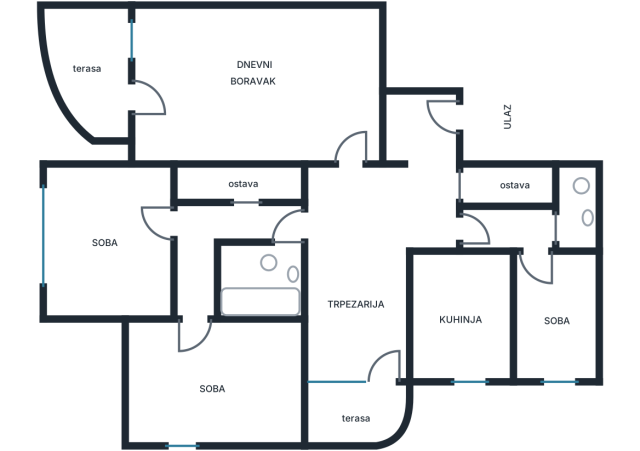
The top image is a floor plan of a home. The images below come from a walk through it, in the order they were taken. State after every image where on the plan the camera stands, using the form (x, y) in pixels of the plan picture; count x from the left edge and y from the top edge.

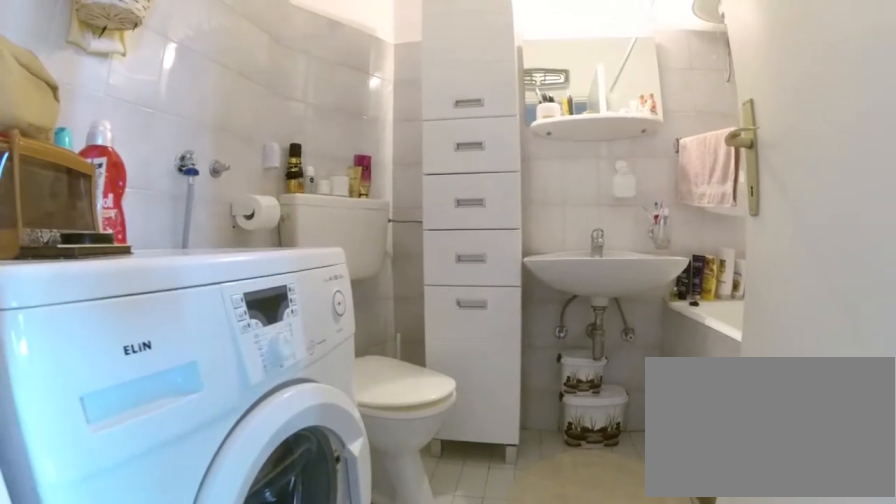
(197, 282)
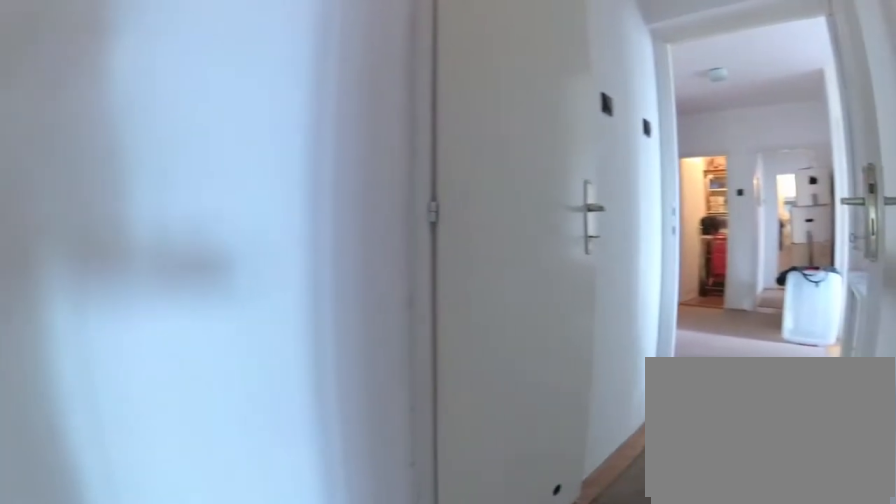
(185, 244)
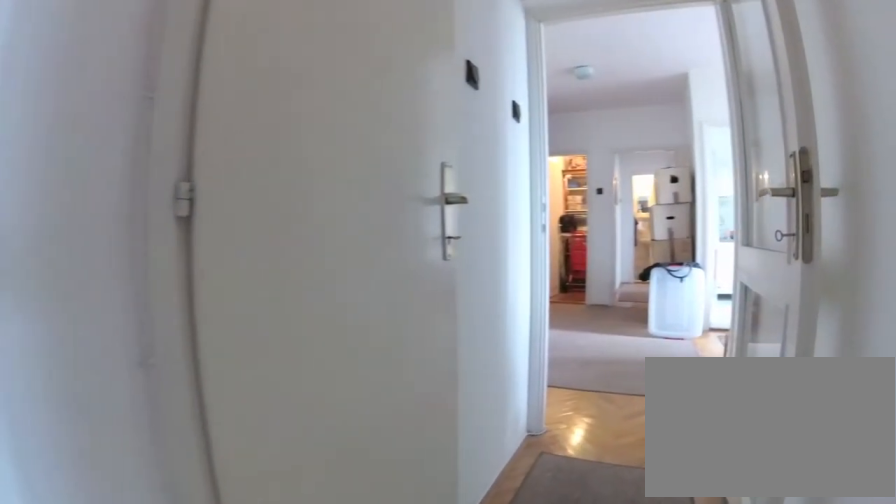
(189, 230)
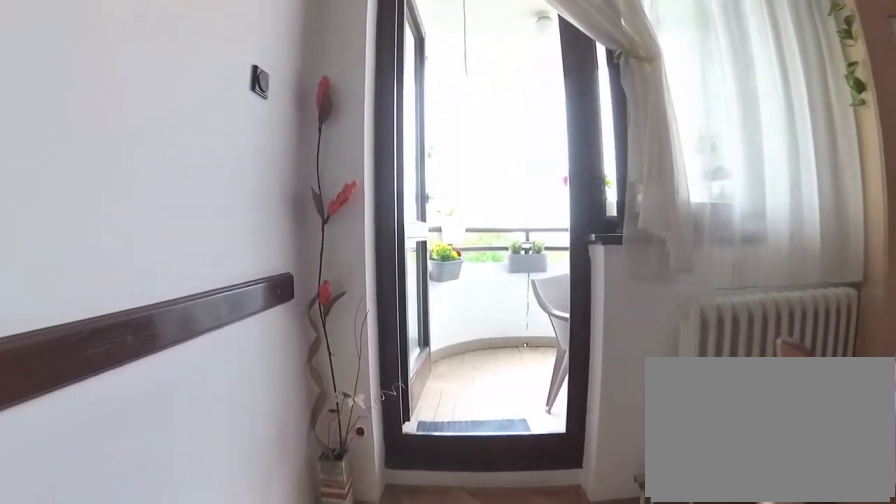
(371, 301)
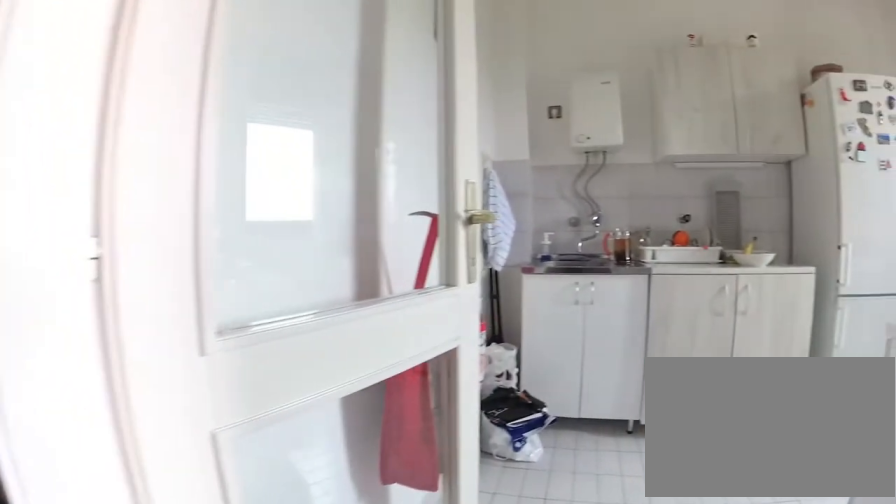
(383, 296)
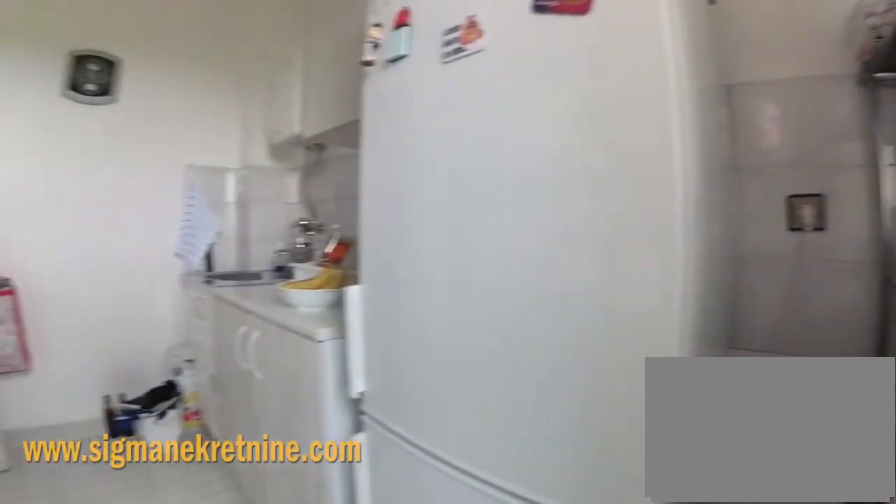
(446, 361)
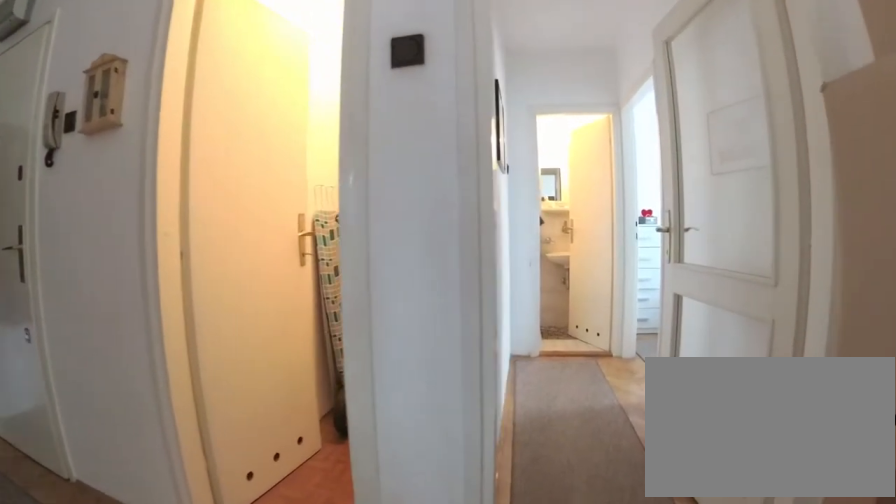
(395, 231)
